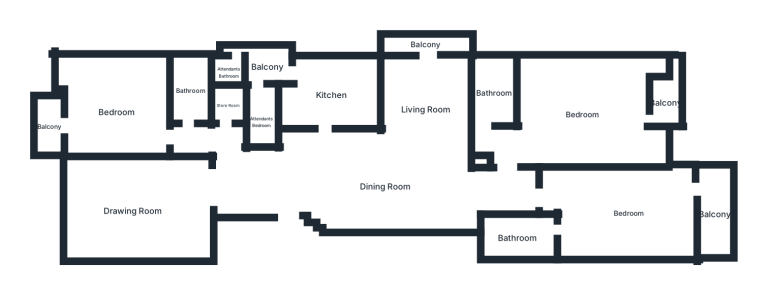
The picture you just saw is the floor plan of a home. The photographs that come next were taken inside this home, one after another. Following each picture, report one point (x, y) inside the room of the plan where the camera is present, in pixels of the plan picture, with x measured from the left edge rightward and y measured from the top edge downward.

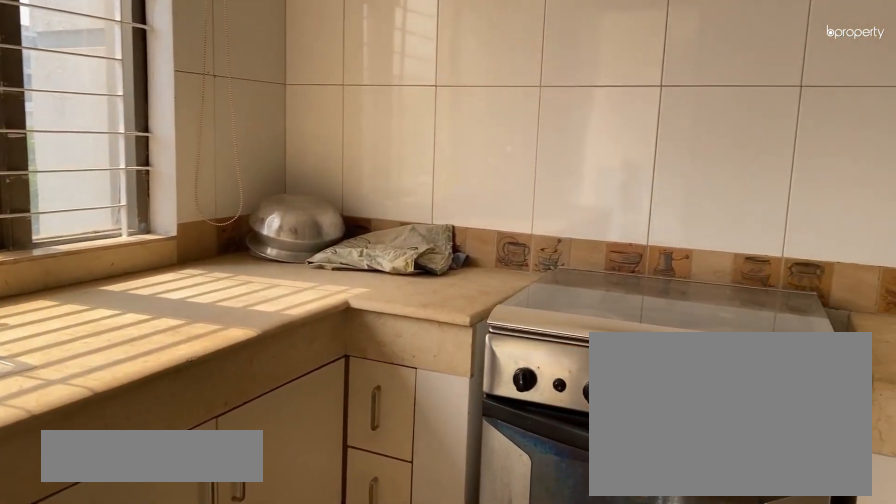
(331, 95)
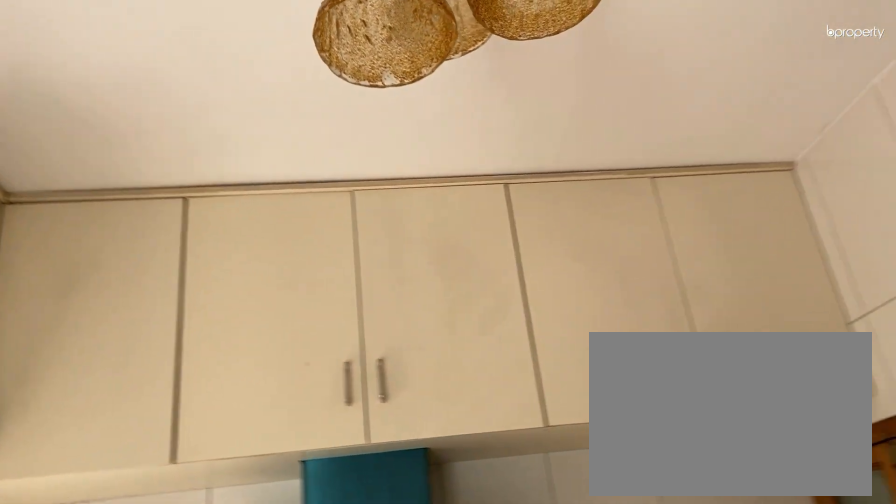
(331, 95)
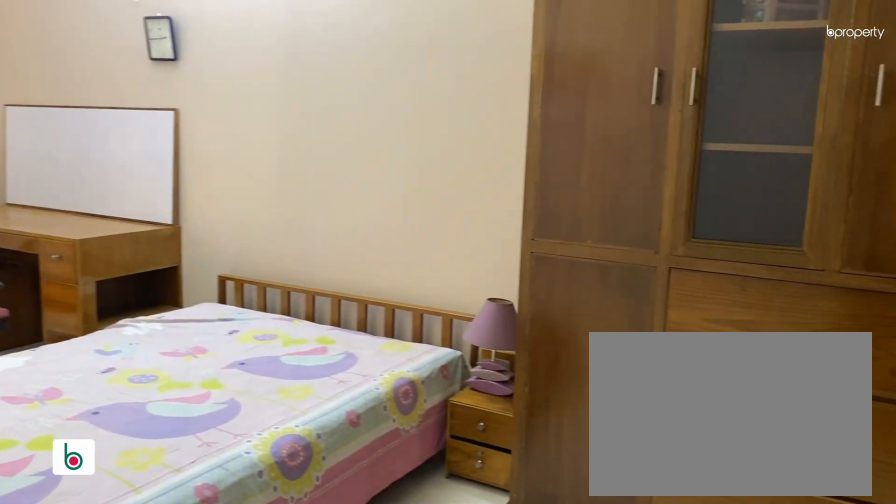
(629, 213)
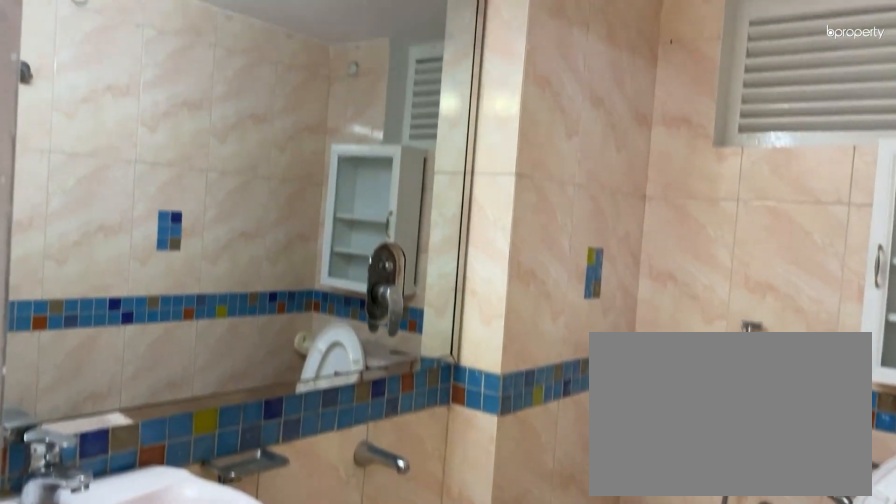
(517, 239)
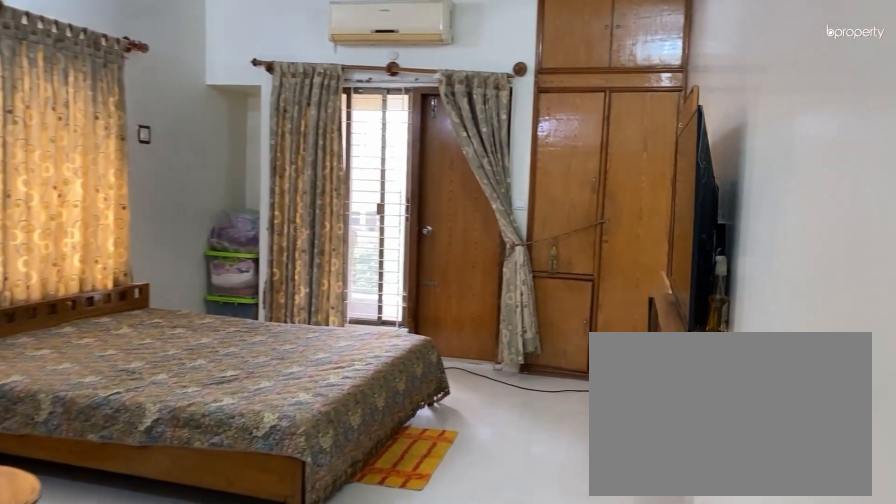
(582, 115)
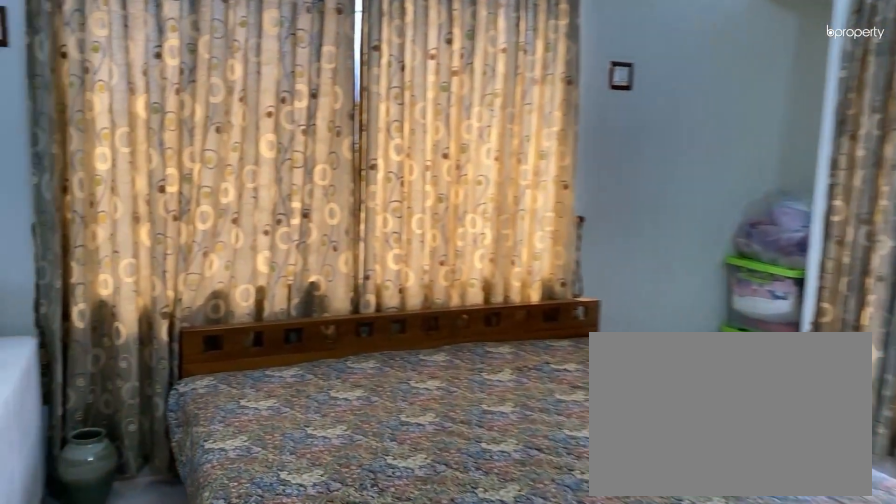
(582, 115)
